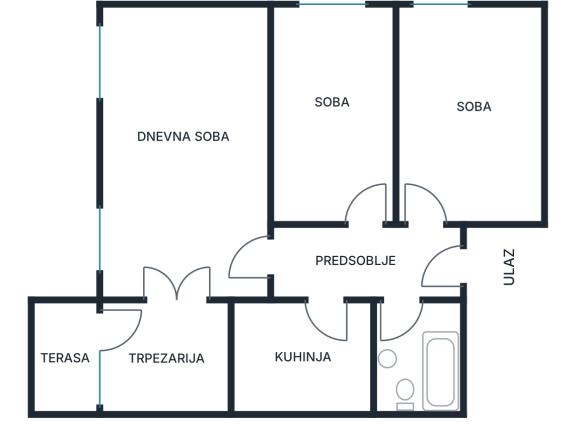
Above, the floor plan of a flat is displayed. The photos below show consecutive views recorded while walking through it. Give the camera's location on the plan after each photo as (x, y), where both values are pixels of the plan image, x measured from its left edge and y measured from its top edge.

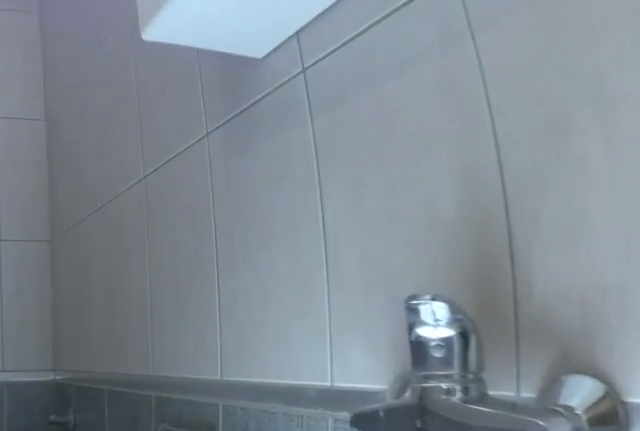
(395, 325)
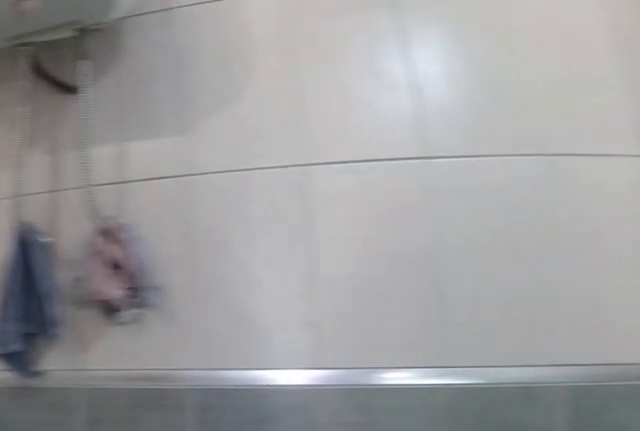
(386, 366)
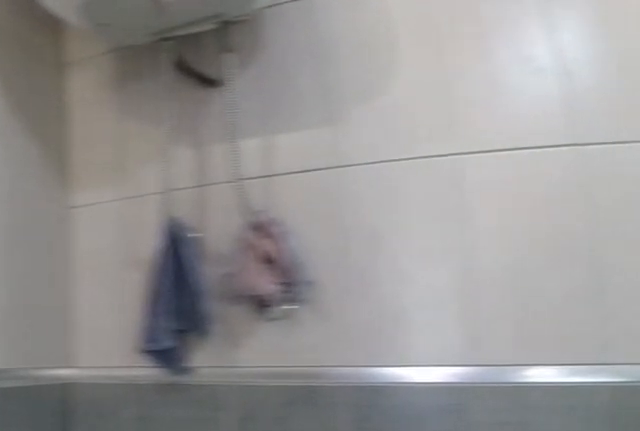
(384, 368)
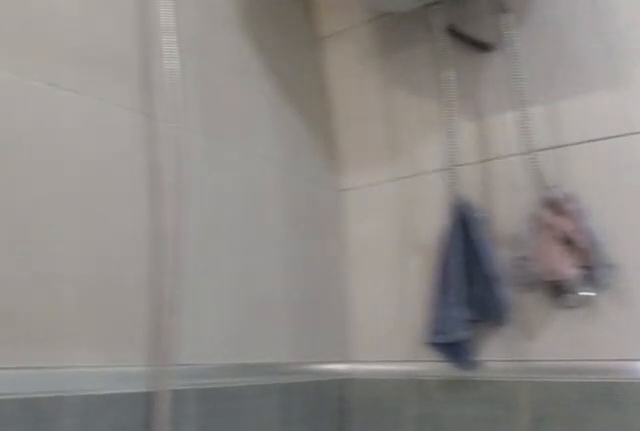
(382, 374)
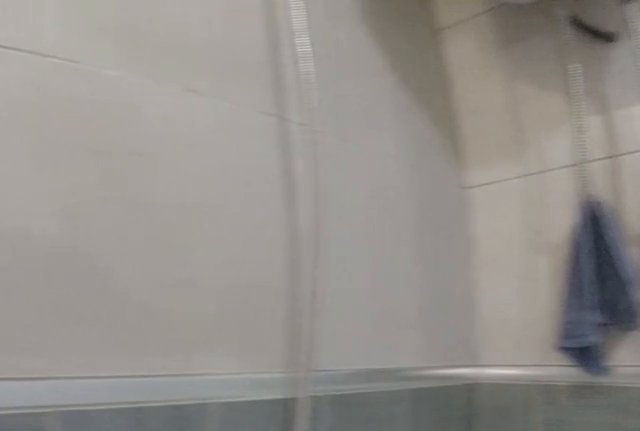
(381, 376)
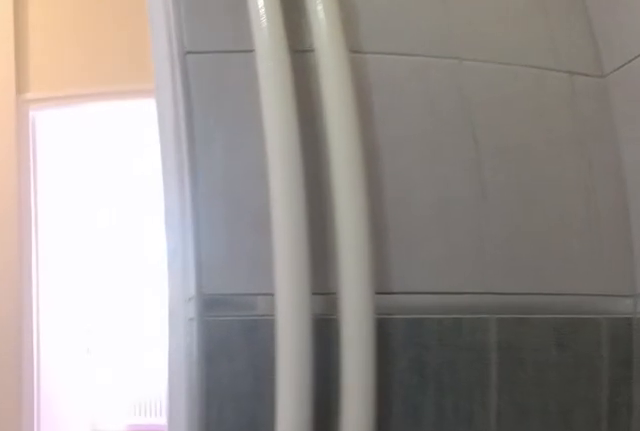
(397, 368)
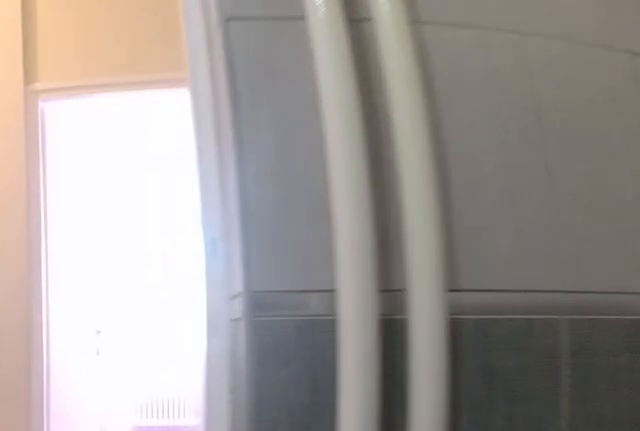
(397, 360)
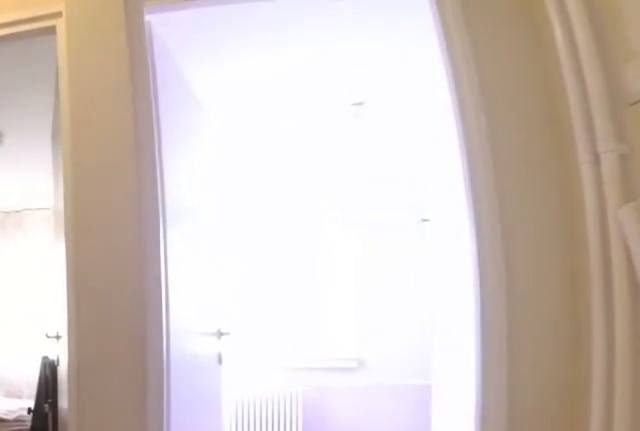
(396, 319)
